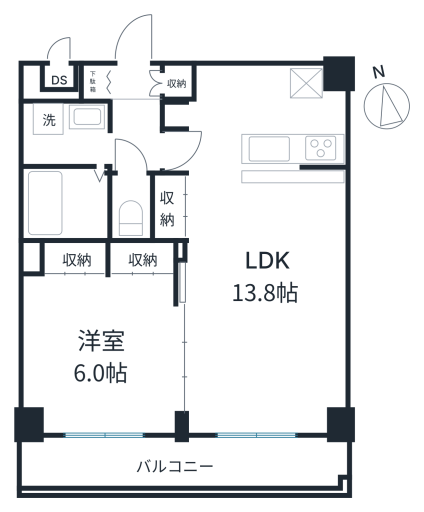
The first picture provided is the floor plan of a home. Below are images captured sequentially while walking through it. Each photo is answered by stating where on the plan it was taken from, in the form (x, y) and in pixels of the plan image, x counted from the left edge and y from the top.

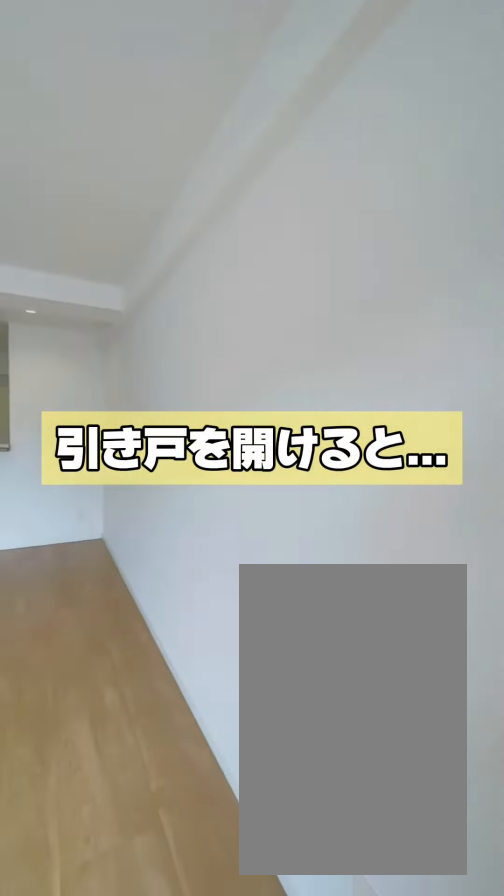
(246, 384)
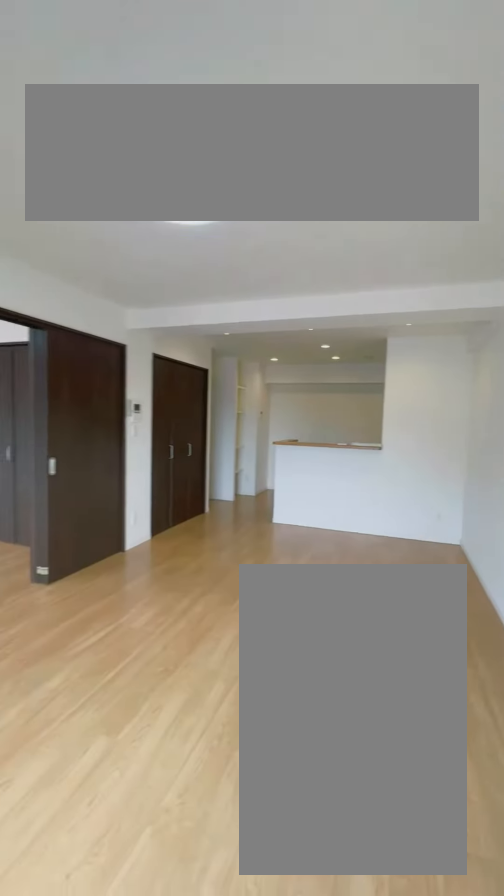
(263, 374)
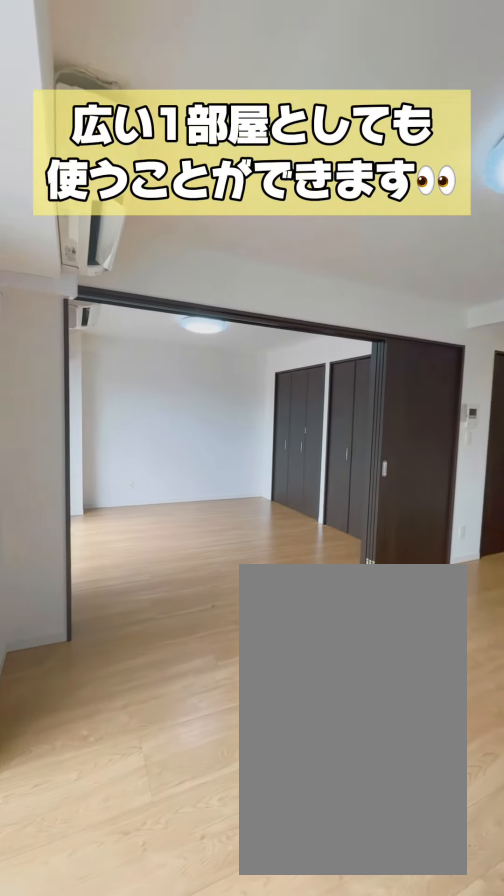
(263, 374)
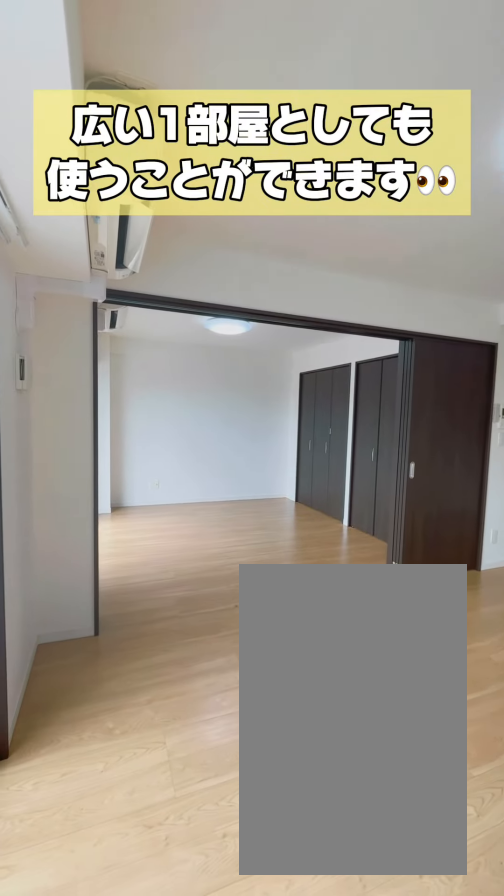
(263, 373)
